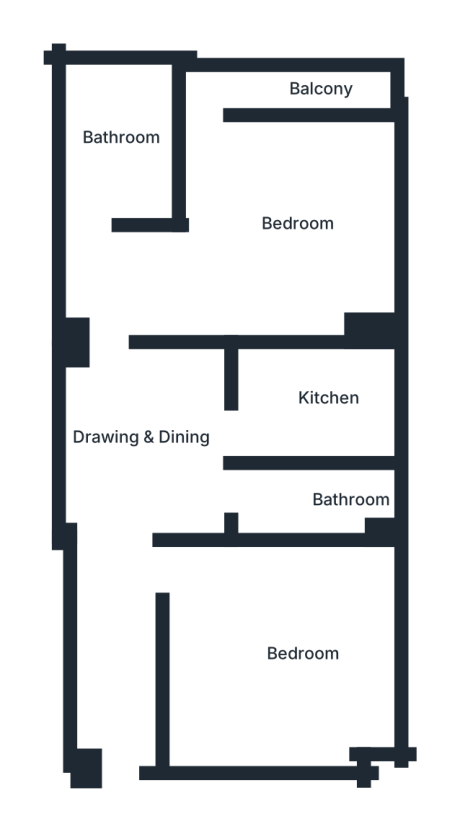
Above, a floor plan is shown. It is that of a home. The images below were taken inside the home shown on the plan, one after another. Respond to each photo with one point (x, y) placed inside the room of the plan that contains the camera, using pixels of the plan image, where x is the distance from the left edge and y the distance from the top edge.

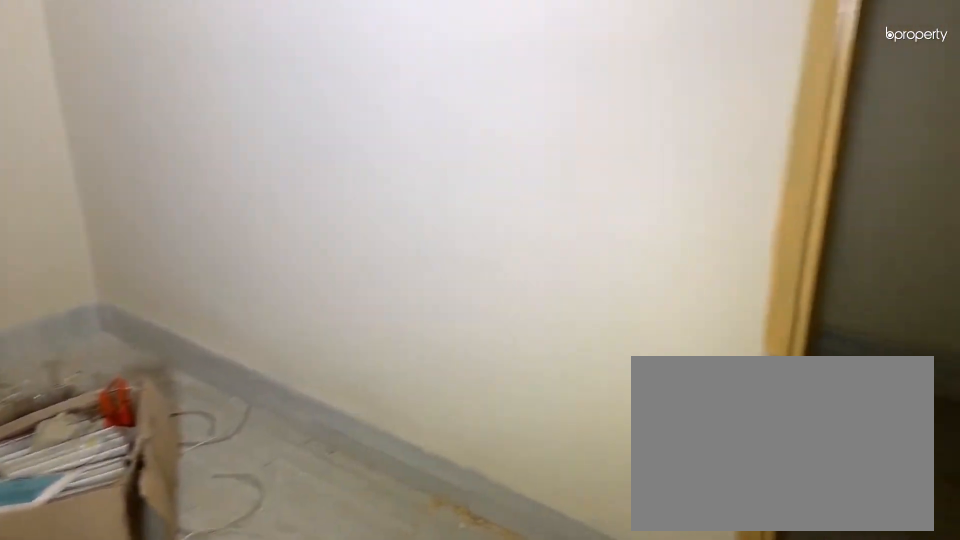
(279, 659)
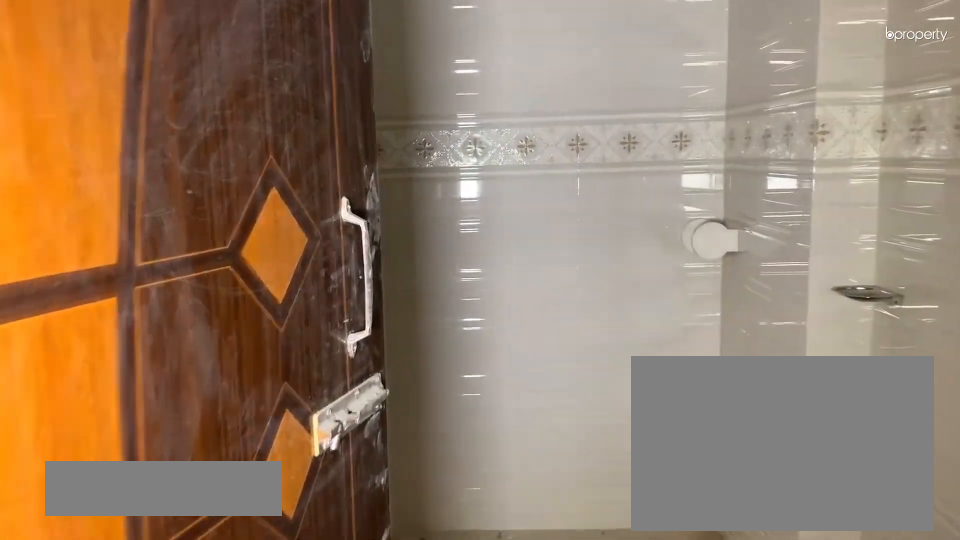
(324, 506)
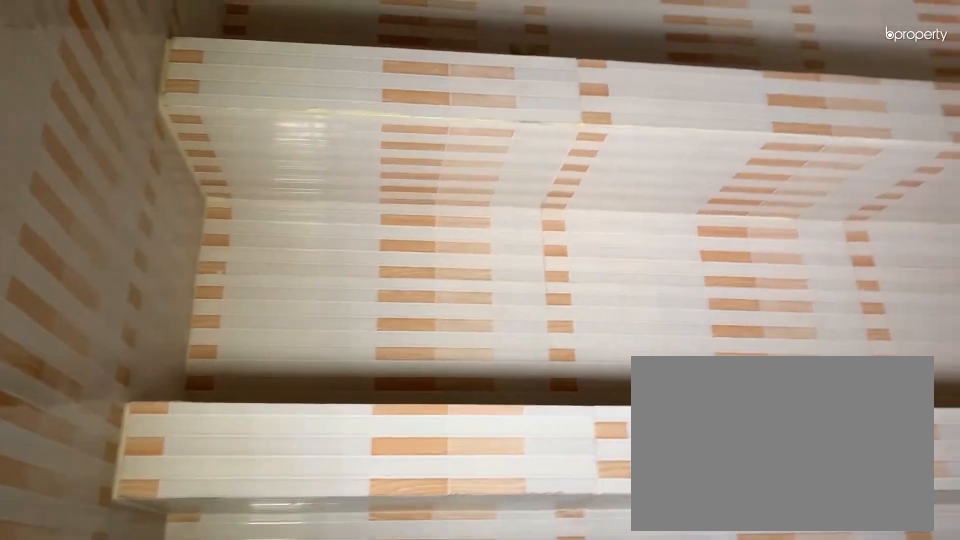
(319, 398)
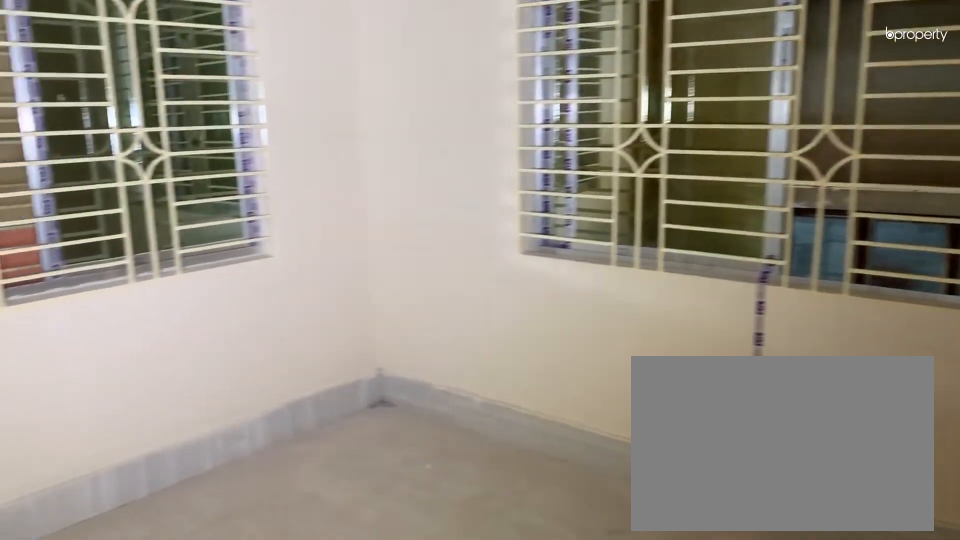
(283, 224)
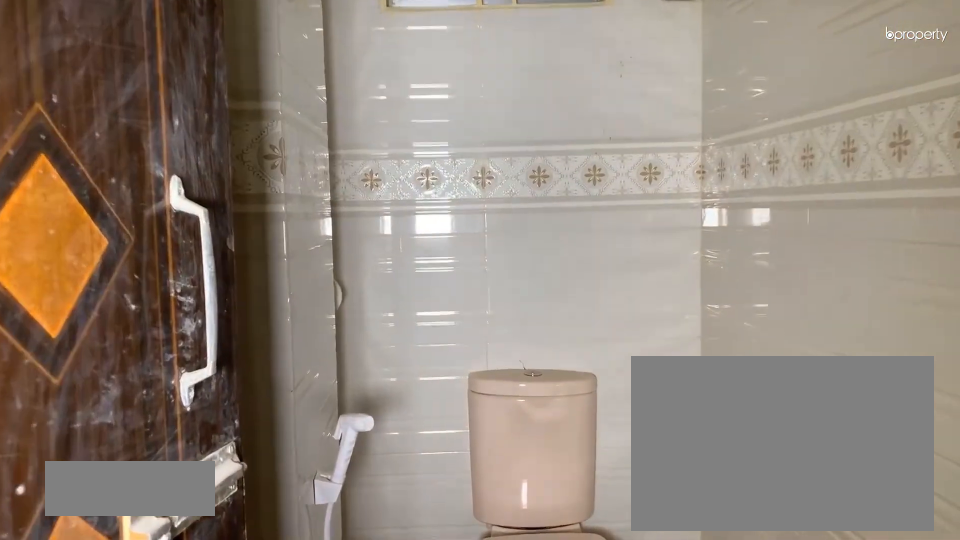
(122, 152)
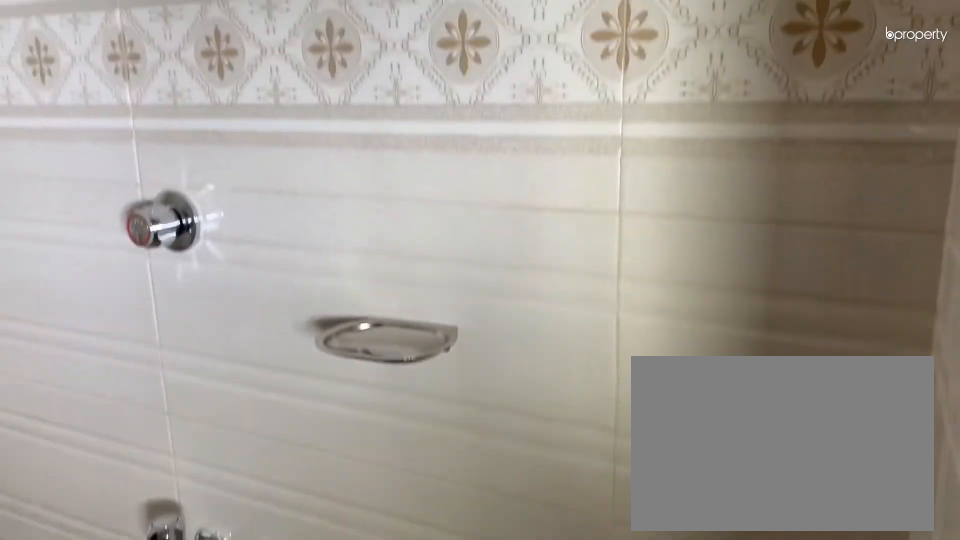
(122, 152)
